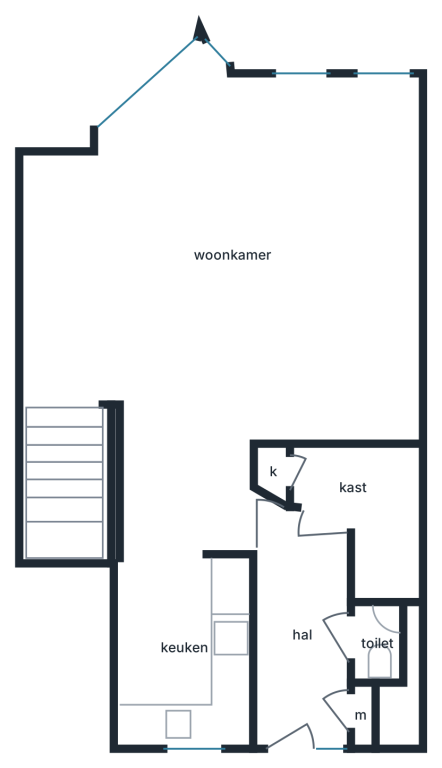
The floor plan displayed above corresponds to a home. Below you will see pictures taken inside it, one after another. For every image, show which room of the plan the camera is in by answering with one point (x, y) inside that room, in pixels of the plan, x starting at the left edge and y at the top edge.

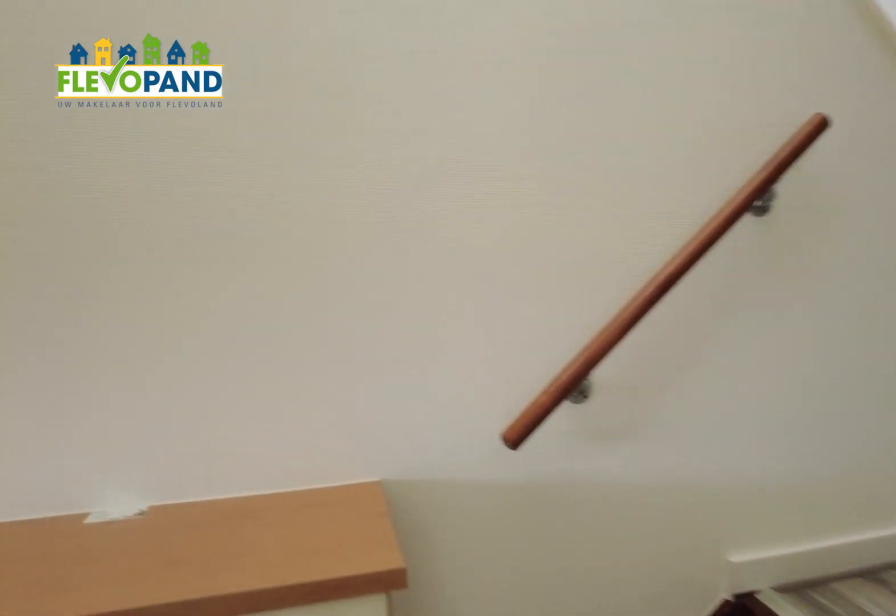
(231, 371)
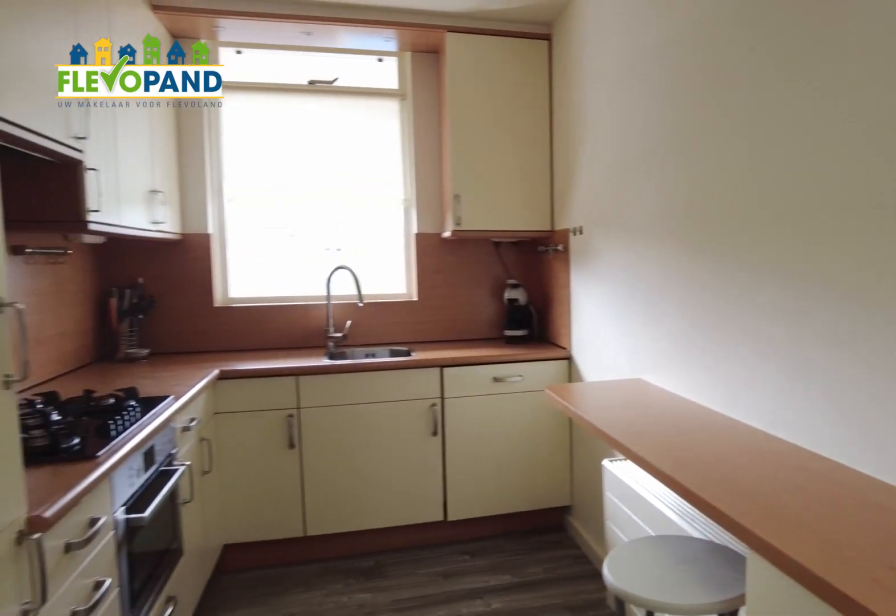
(185, 649)
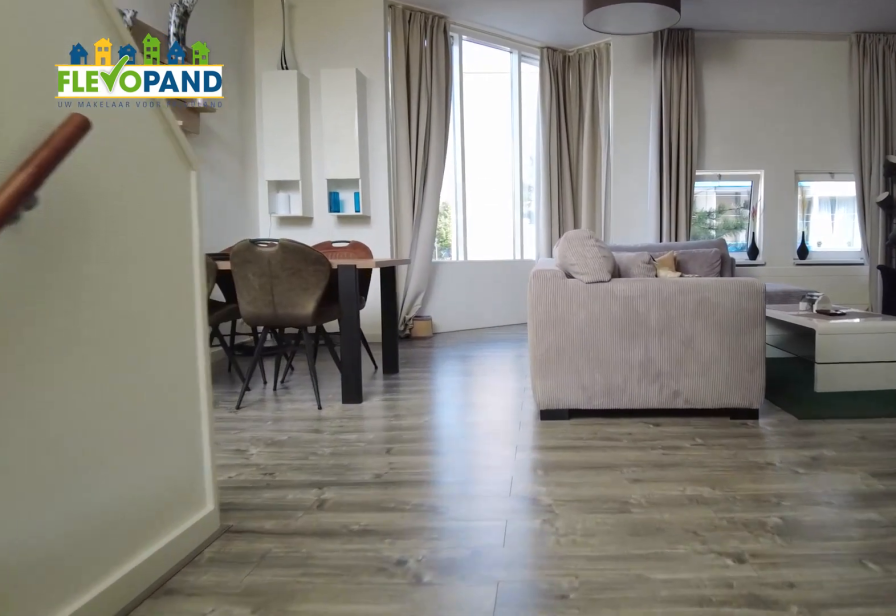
(231, 370)
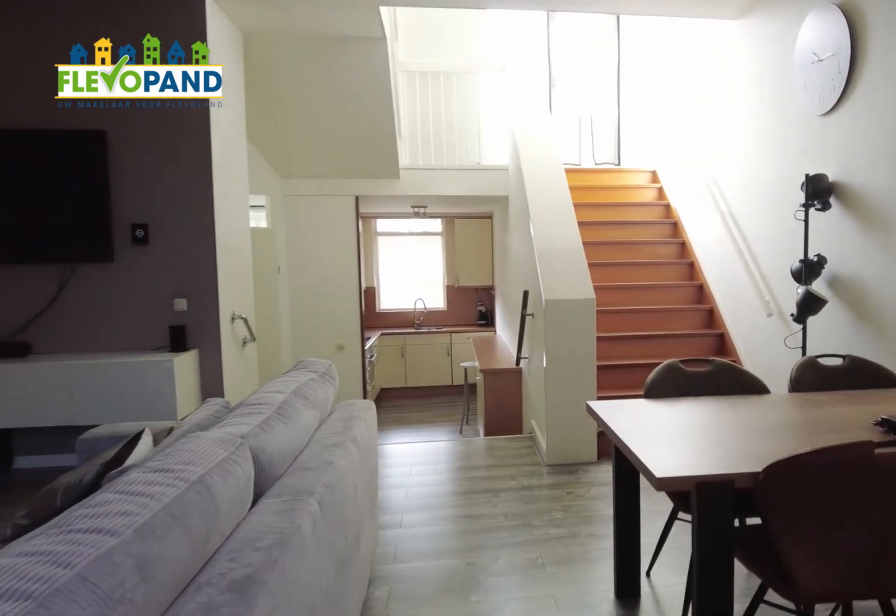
(231, 370)
